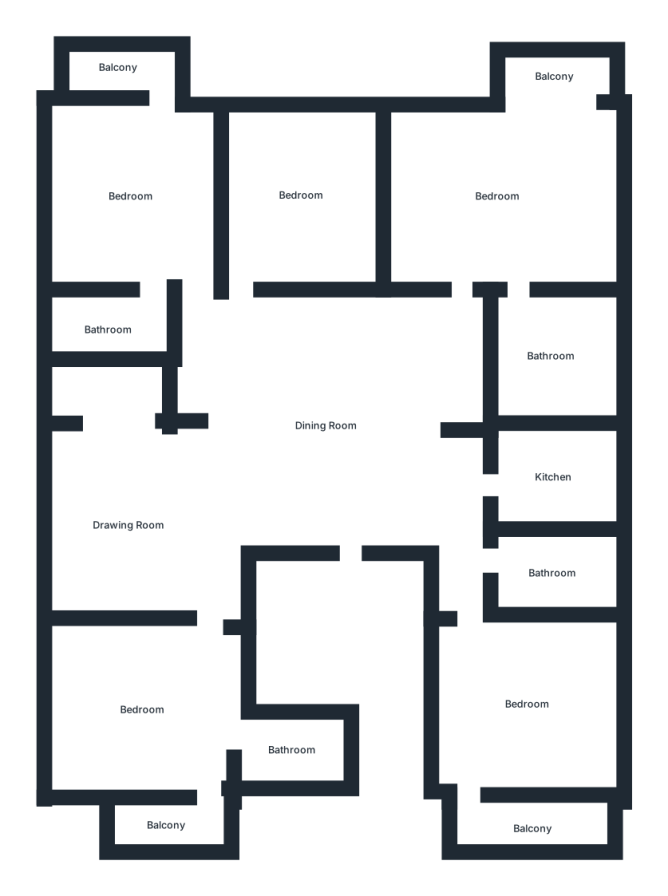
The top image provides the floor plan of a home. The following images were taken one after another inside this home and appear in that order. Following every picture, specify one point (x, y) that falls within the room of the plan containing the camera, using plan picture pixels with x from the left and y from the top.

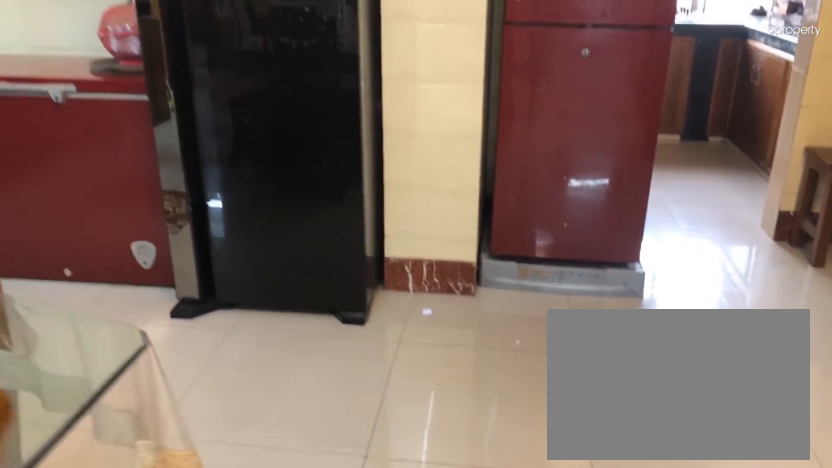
(331, 425)
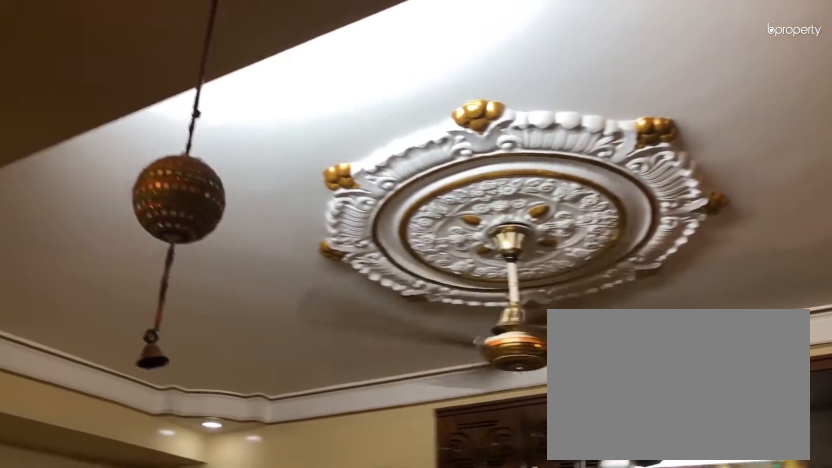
(330, 424)
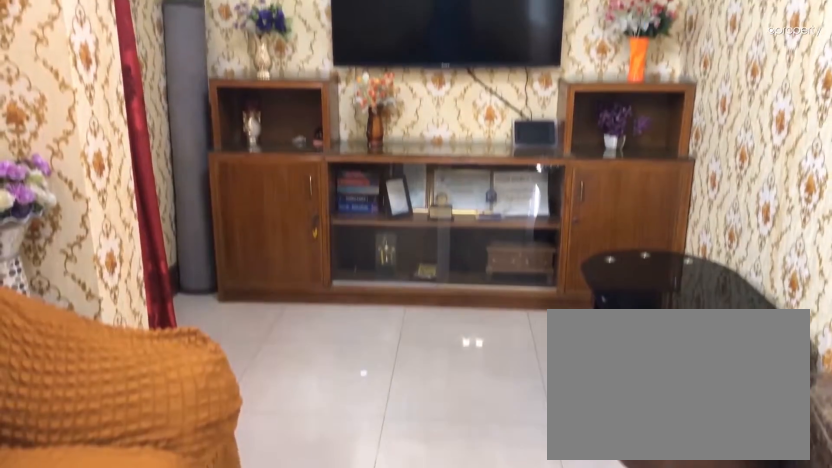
(130, 525)
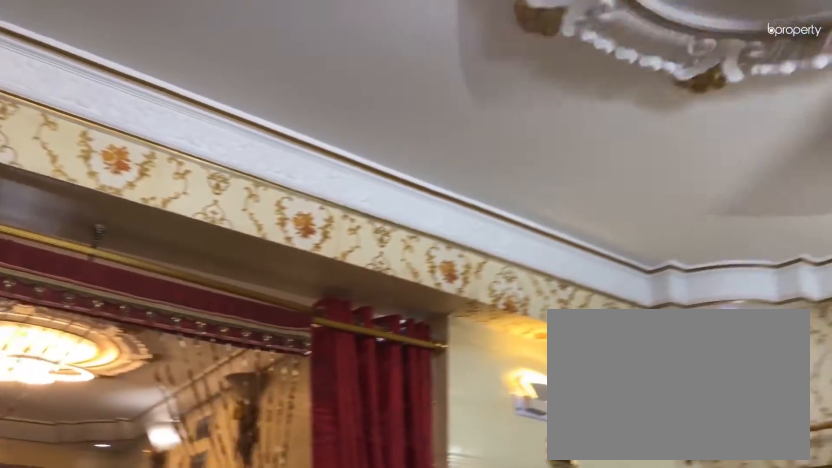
(130, 525)
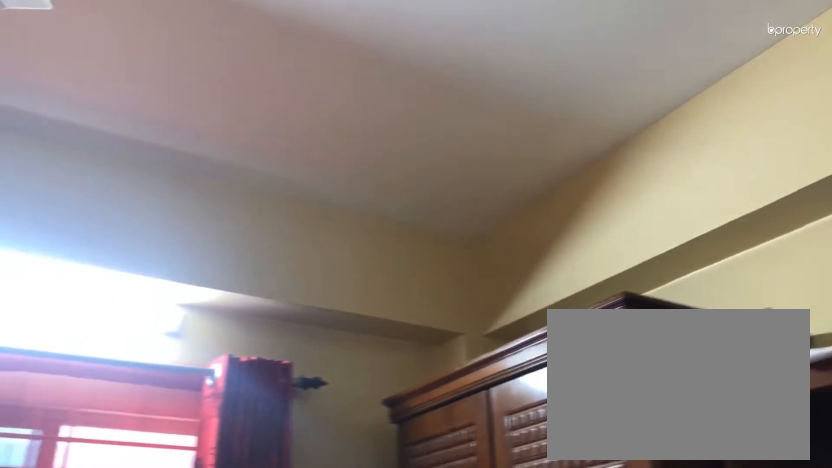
(135, 706)
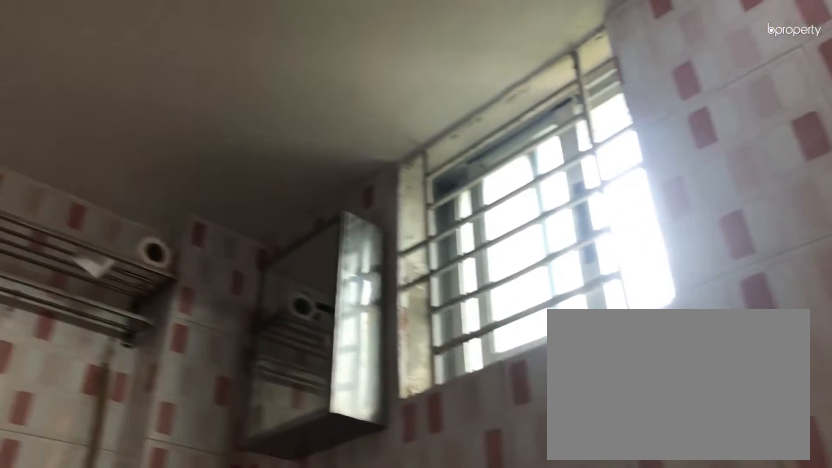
(299, 750)
